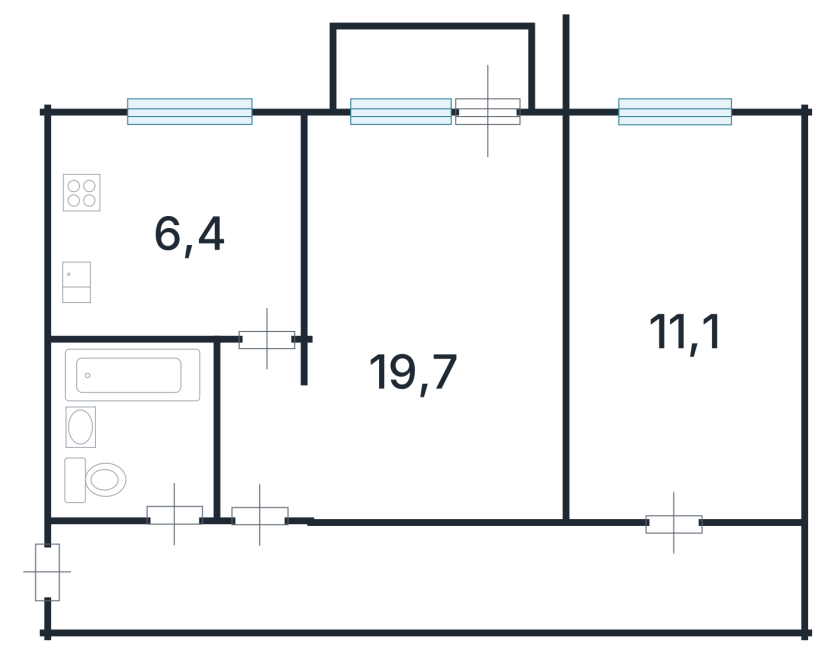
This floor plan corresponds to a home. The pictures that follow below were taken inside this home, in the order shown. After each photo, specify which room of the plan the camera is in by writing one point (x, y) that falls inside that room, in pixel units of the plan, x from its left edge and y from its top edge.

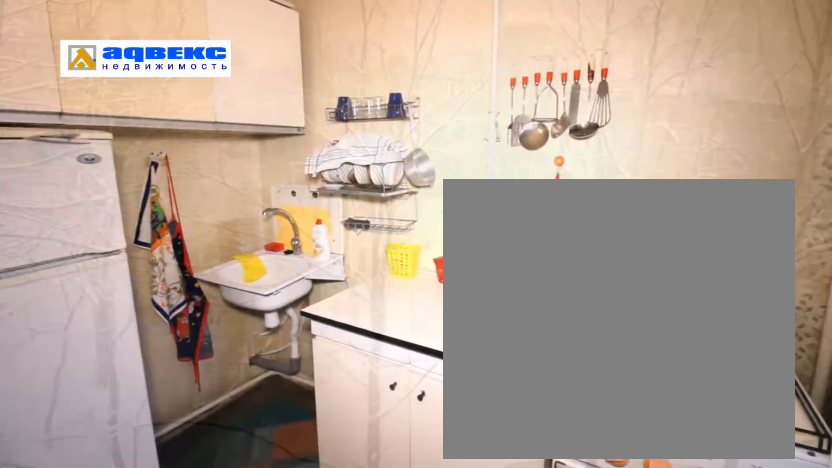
(128, 274)
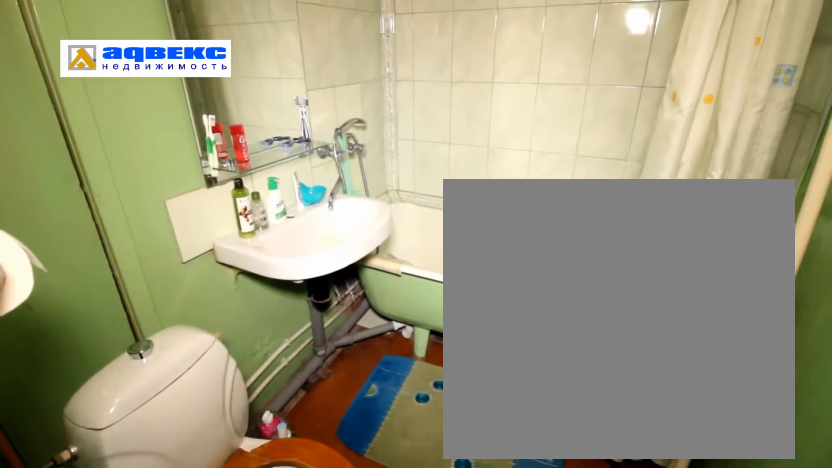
(143, 489)
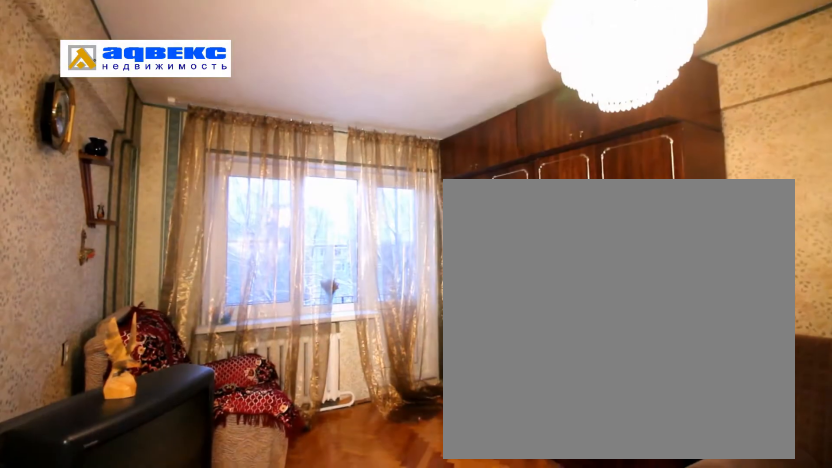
(518, 401)
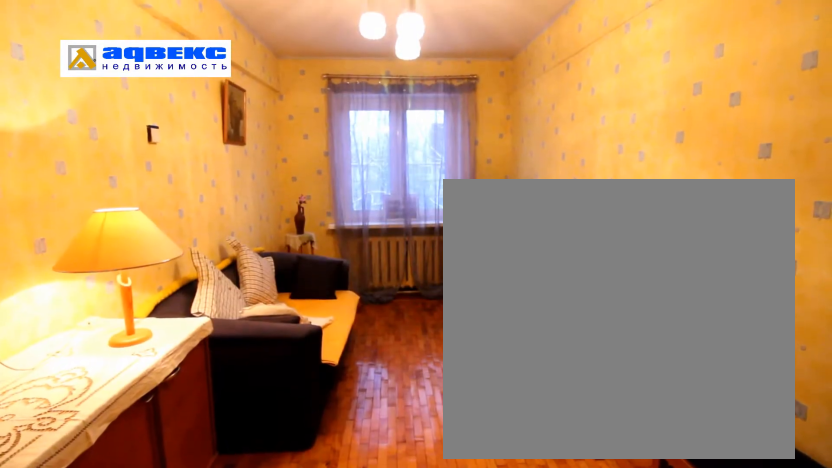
(752, 367)
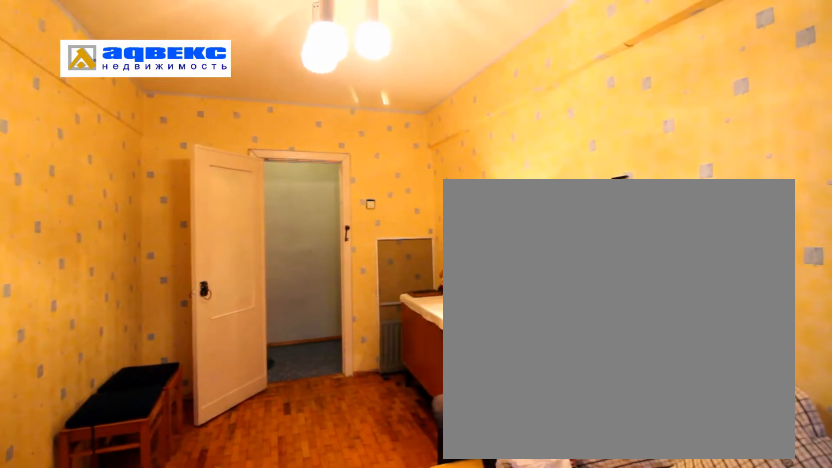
(752, 366)
